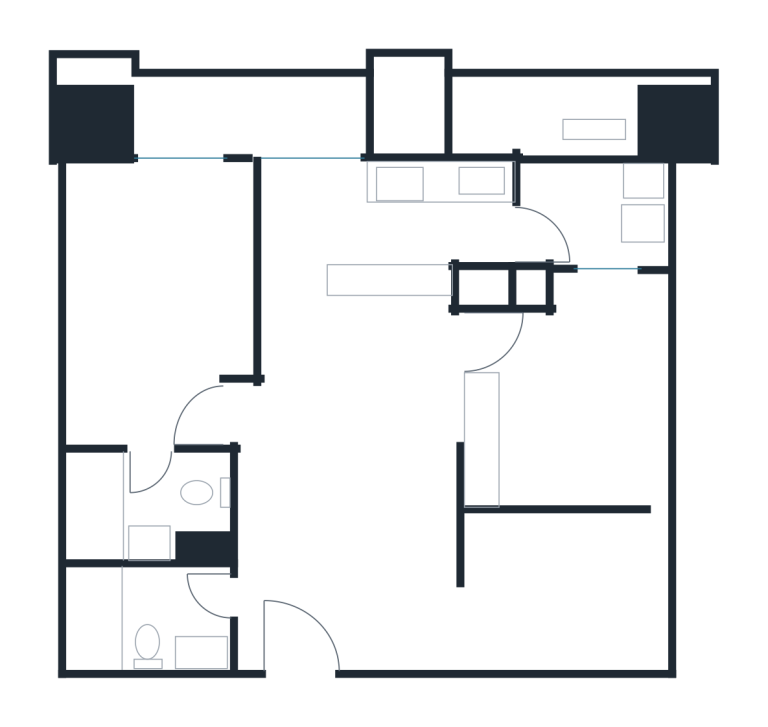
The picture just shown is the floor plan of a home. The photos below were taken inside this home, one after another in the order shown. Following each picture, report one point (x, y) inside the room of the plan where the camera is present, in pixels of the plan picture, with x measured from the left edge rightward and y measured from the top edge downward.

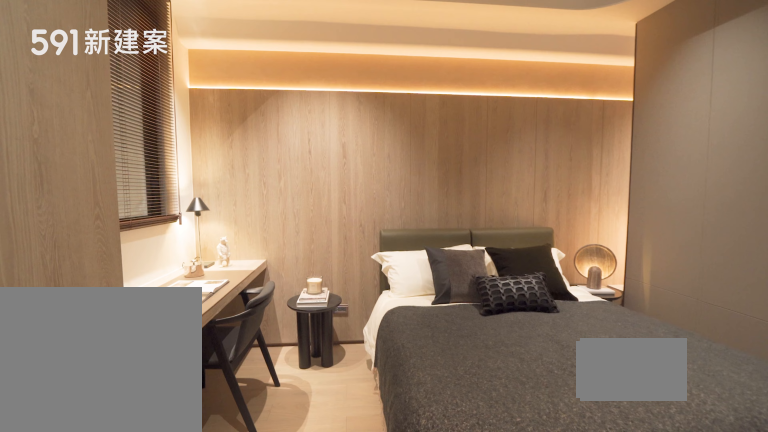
(573, 399)
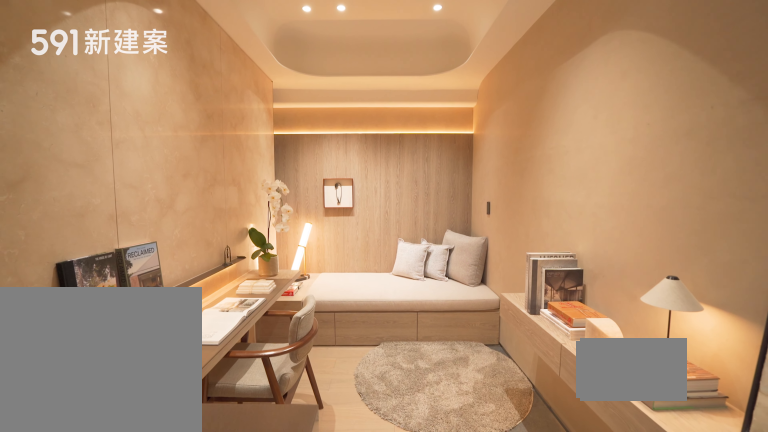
(570, 590)
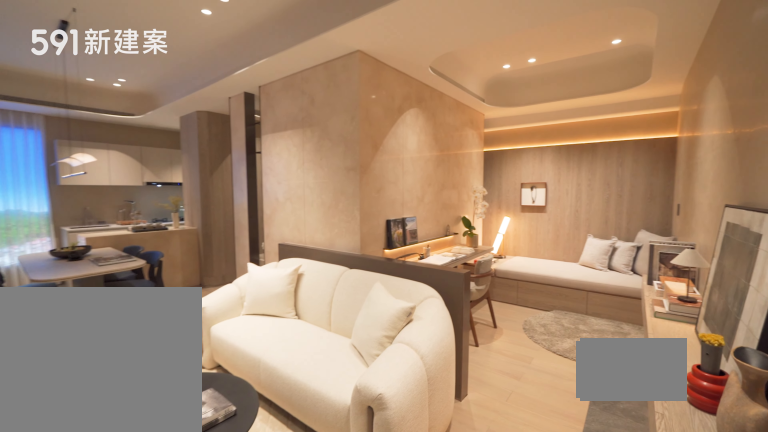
(570, 590)
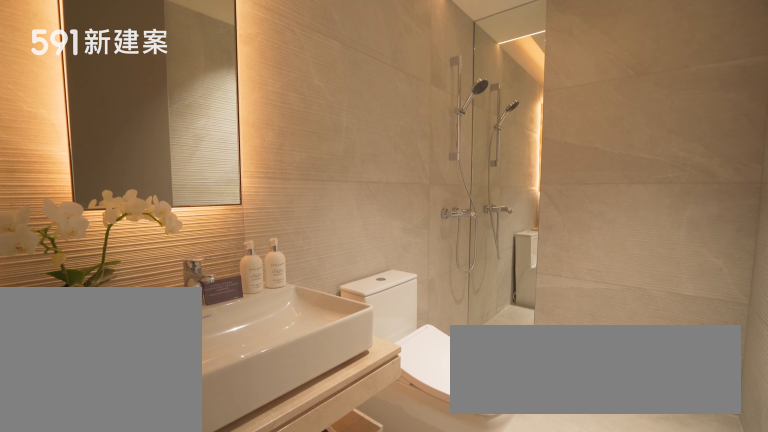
(144, 618)
